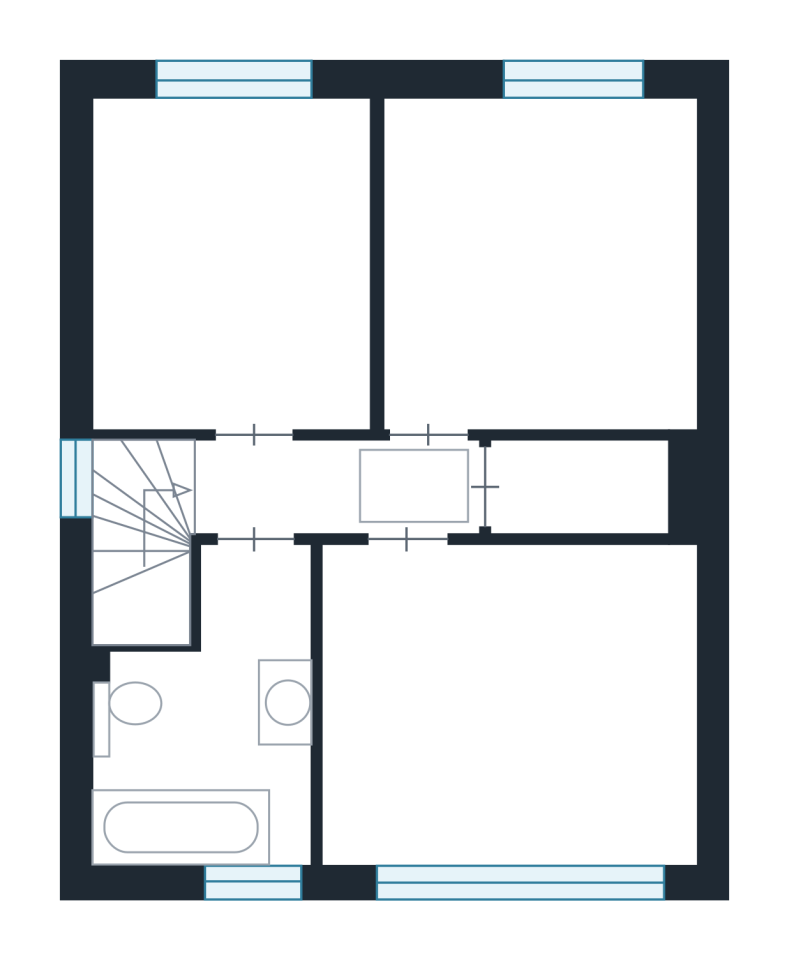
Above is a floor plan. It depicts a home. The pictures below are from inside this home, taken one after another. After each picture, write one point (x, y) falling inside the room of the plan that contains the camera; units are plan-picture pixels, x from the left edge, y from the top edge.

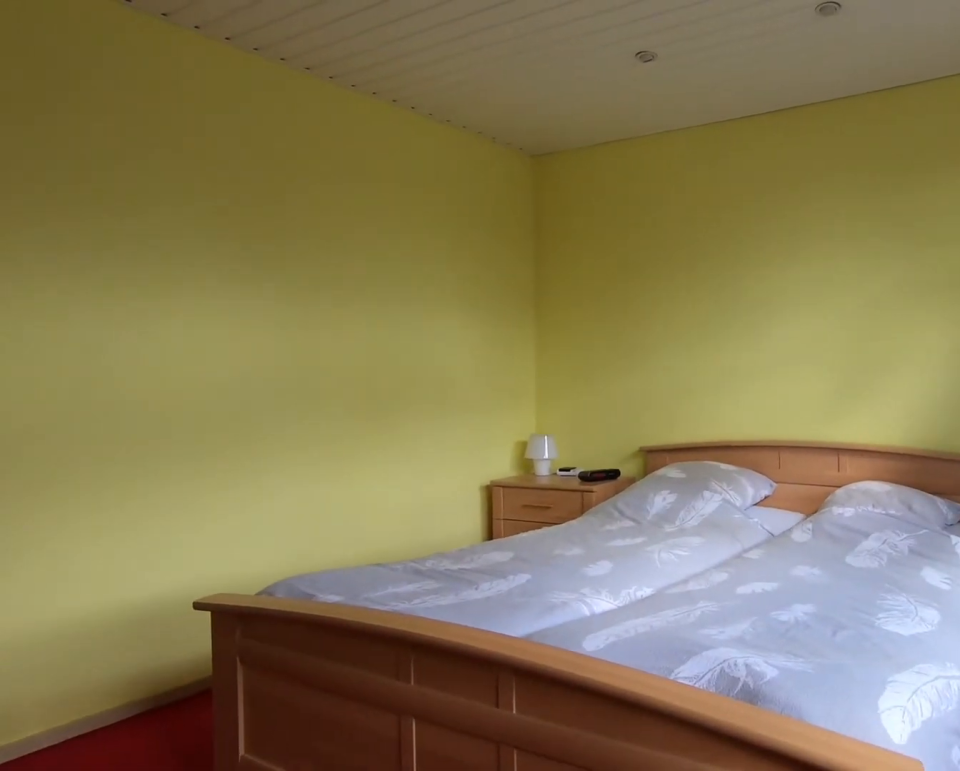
(533, 865)
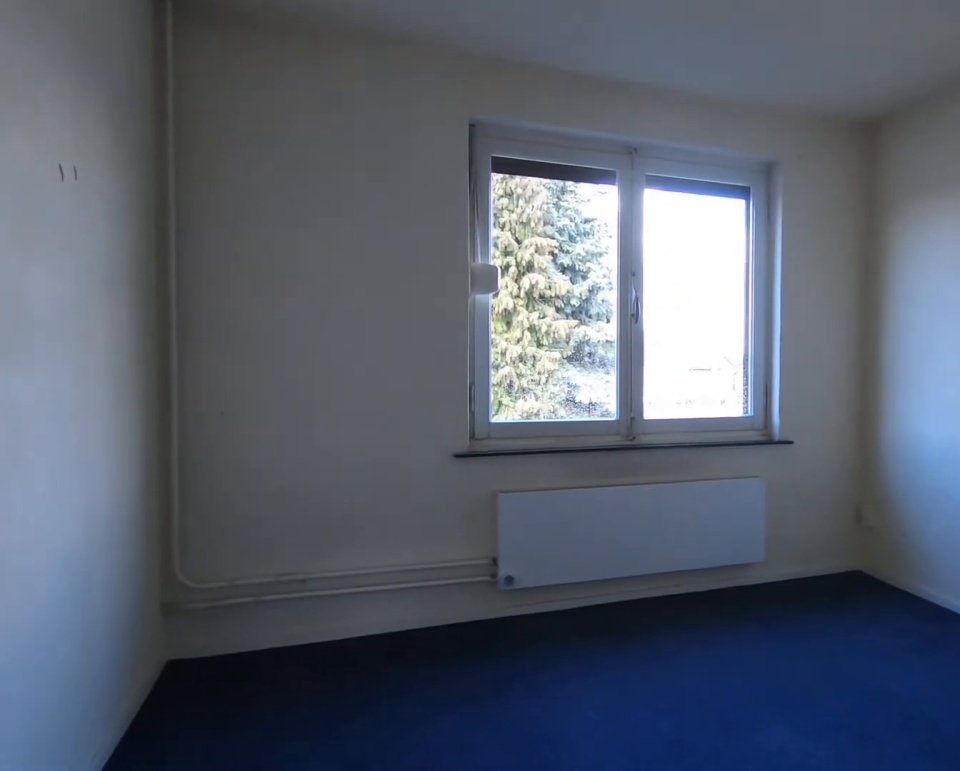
(584, 426)
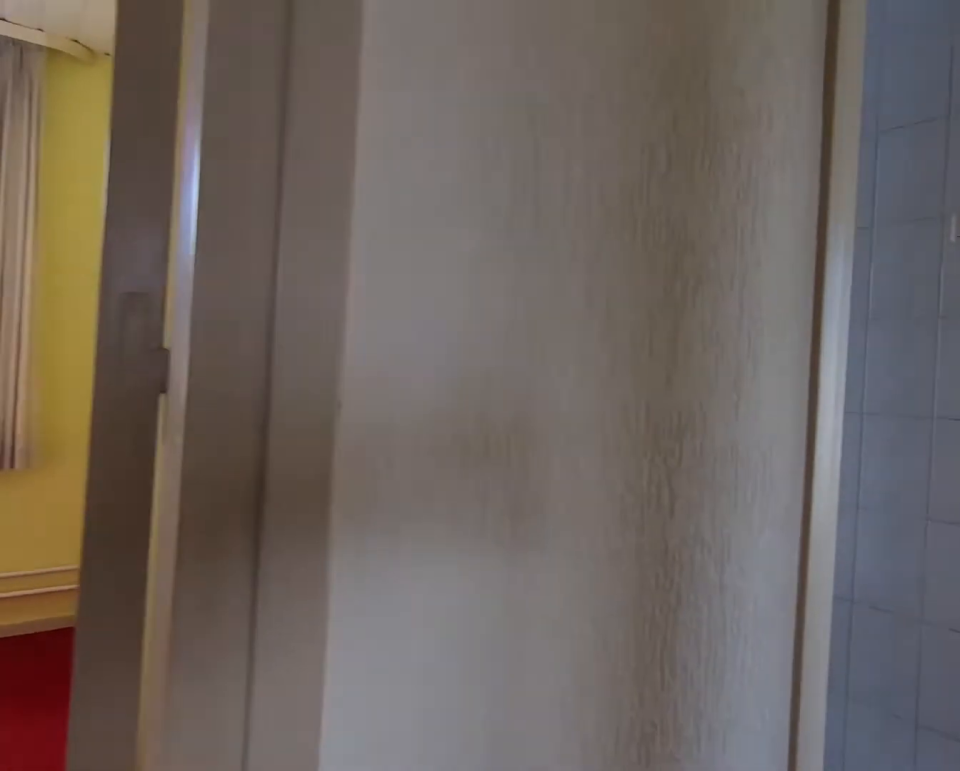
(337, 487)
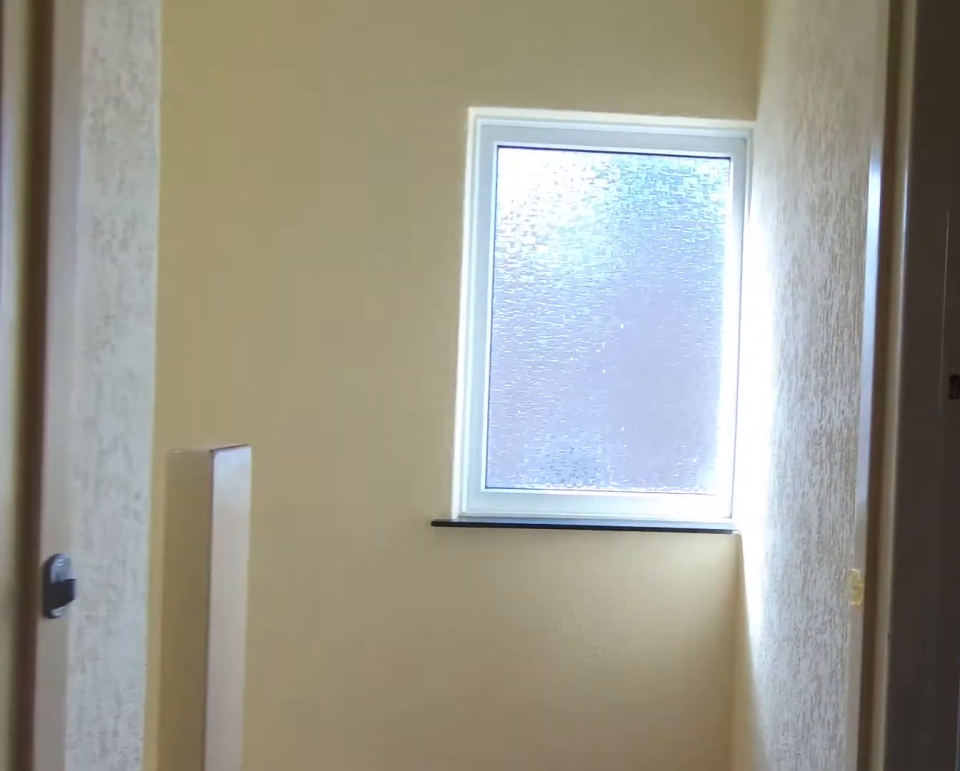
(337, 487)
